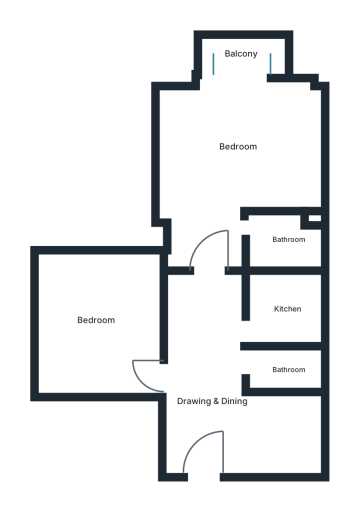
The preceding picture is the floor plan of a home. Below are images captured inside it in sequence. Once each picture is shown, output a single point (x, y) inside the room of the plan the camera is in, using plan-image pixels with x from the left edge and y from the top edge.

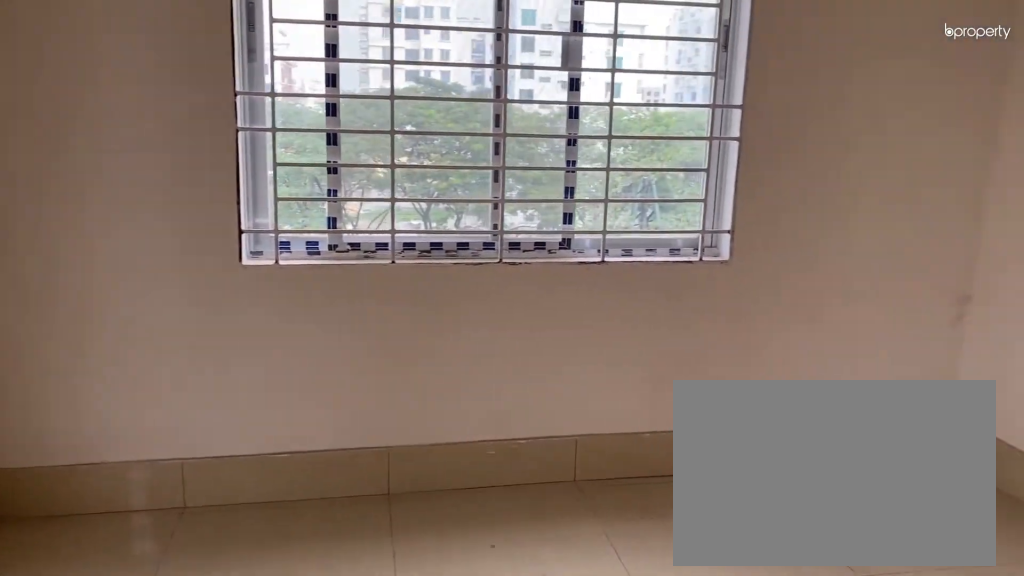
(238, 142)
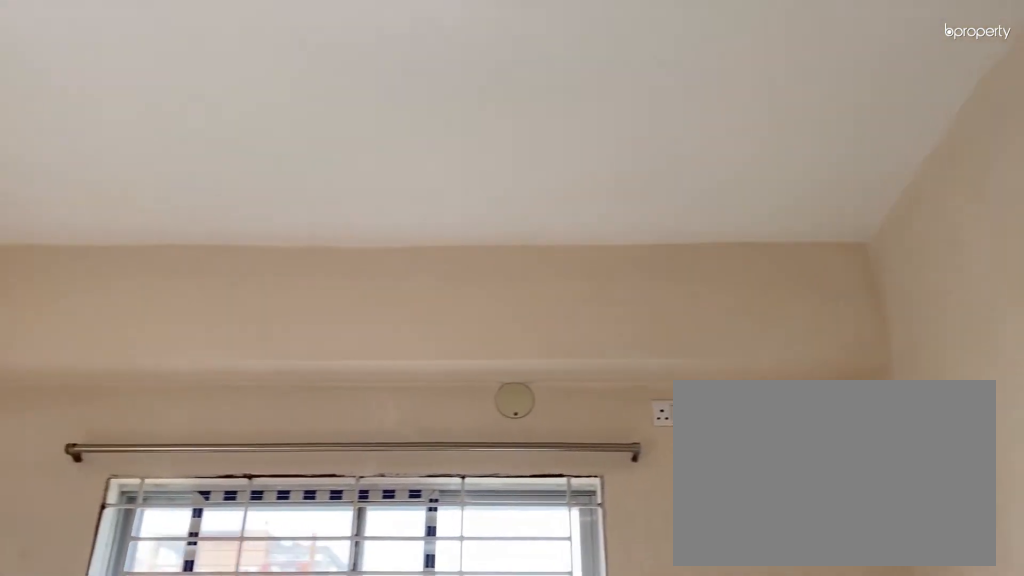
(238, 142)
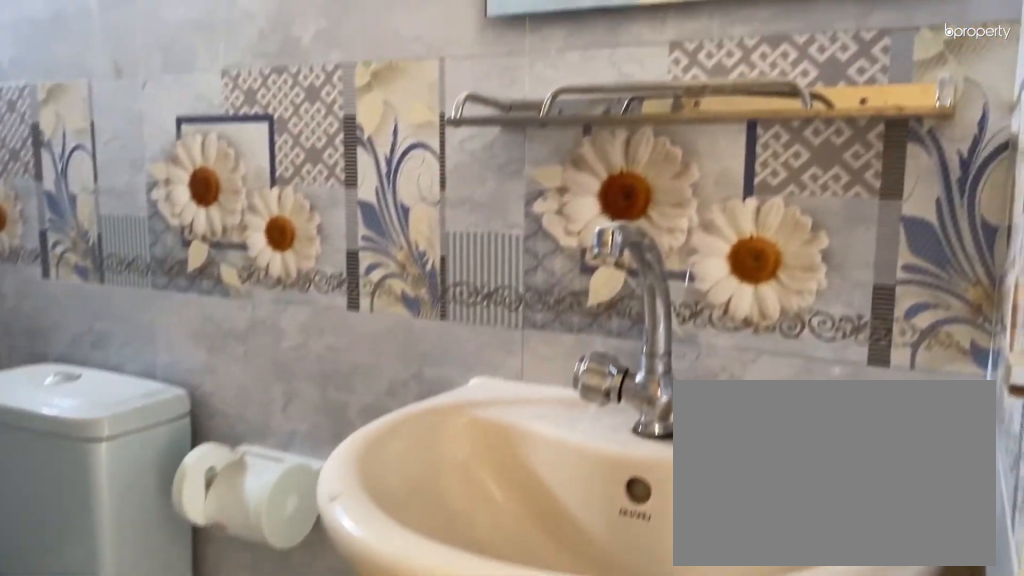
(288, 239)
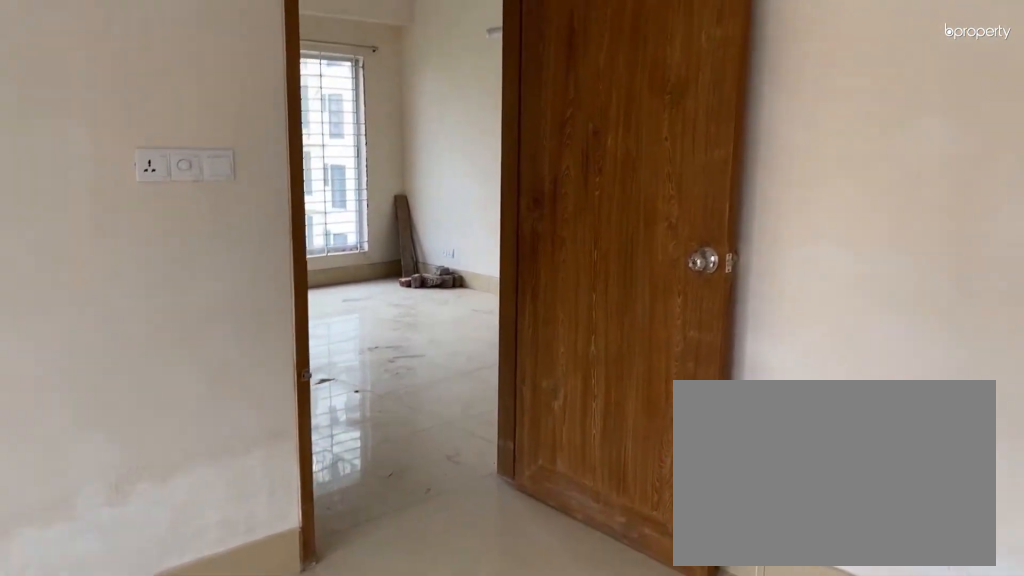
(97, 319)
